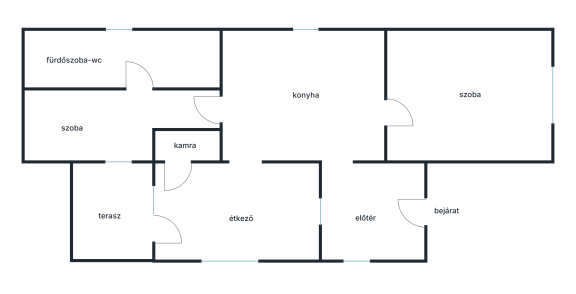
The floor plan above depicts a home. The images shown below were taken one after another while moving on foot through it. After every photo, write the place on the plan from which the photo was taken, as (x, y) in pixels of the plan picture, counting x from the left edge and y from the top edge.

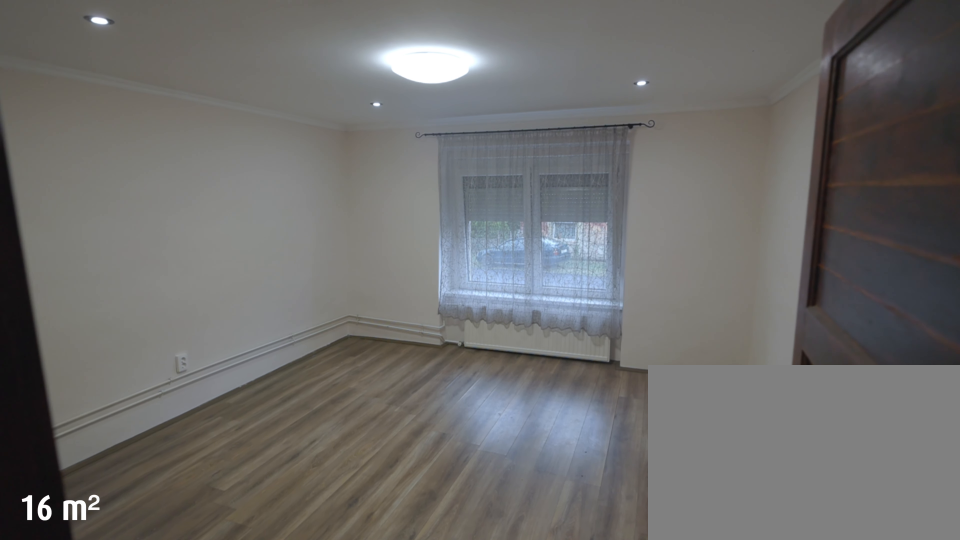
(394, 115)
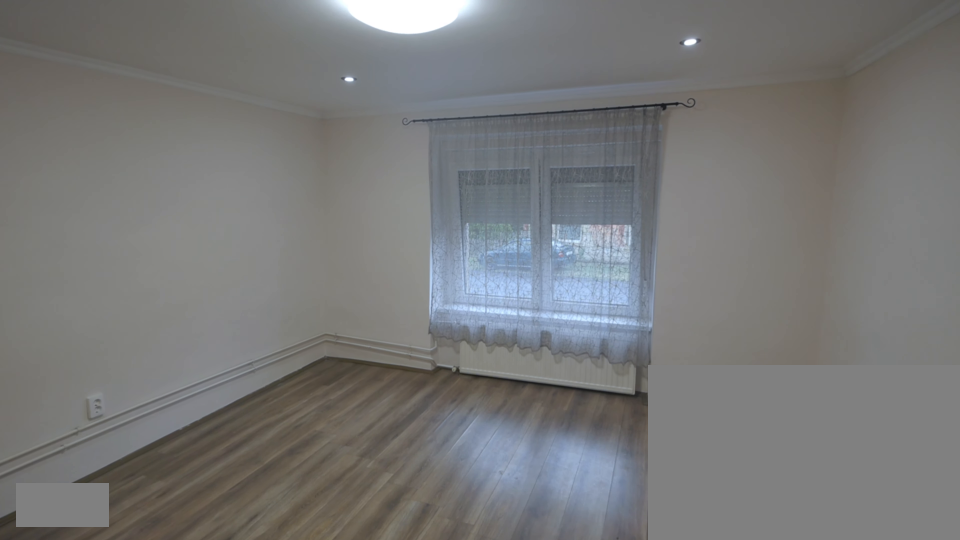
(460, 102)
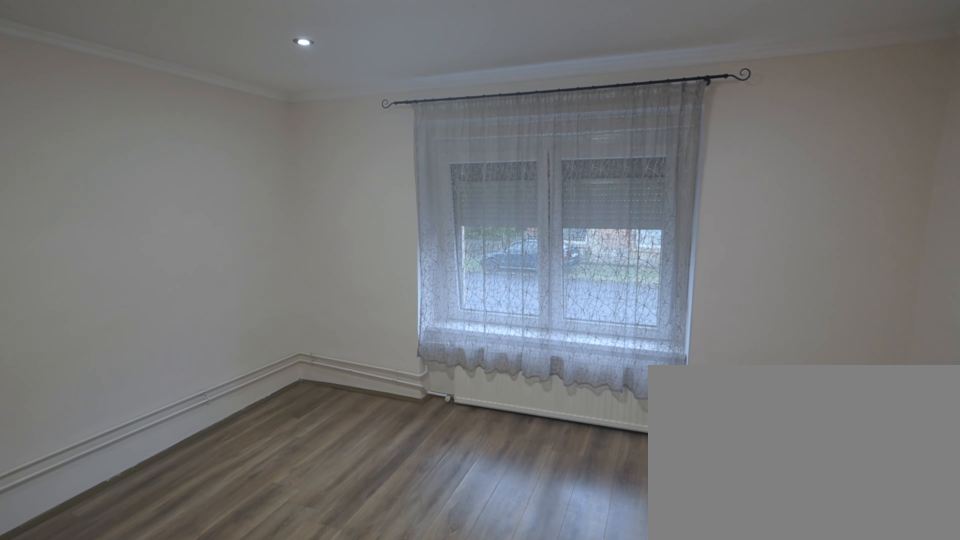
(494, 95)
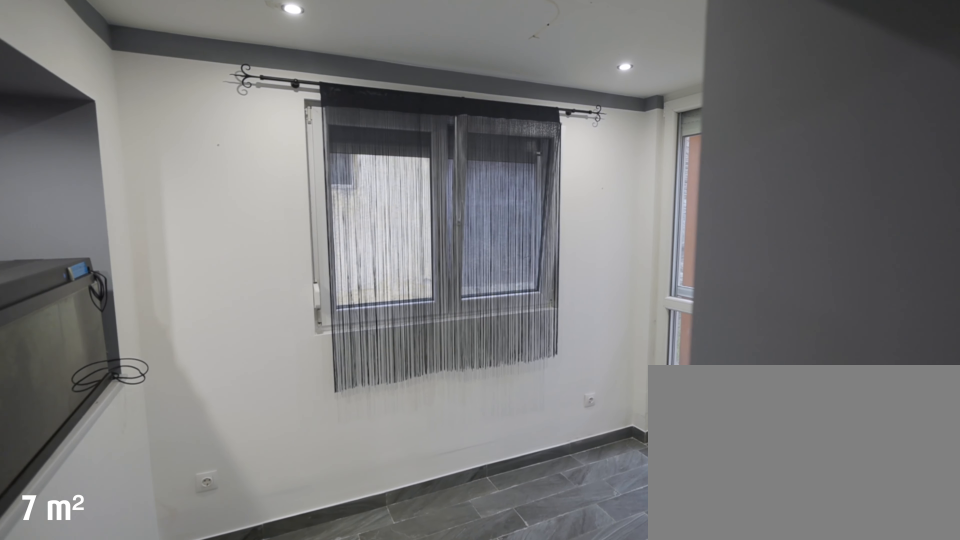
(245, 168)
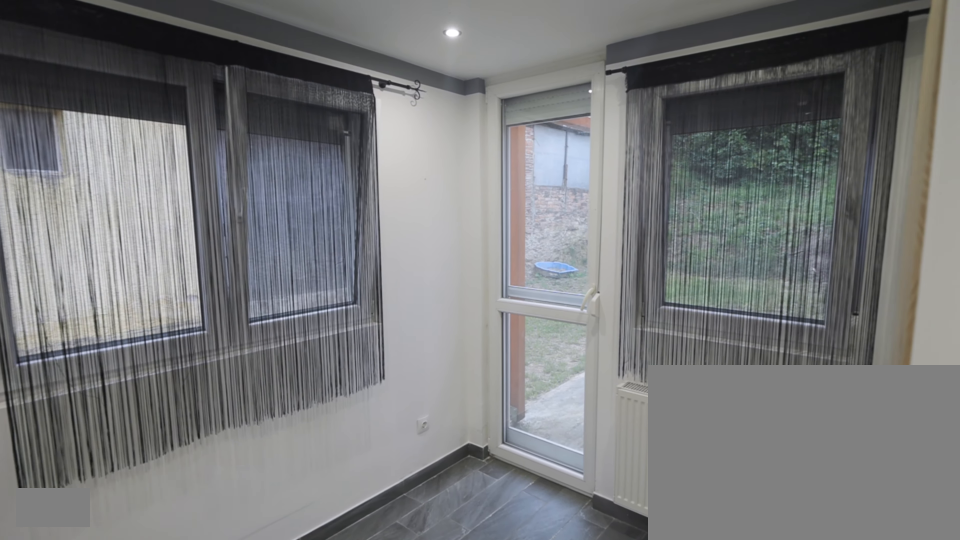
(245, 200)
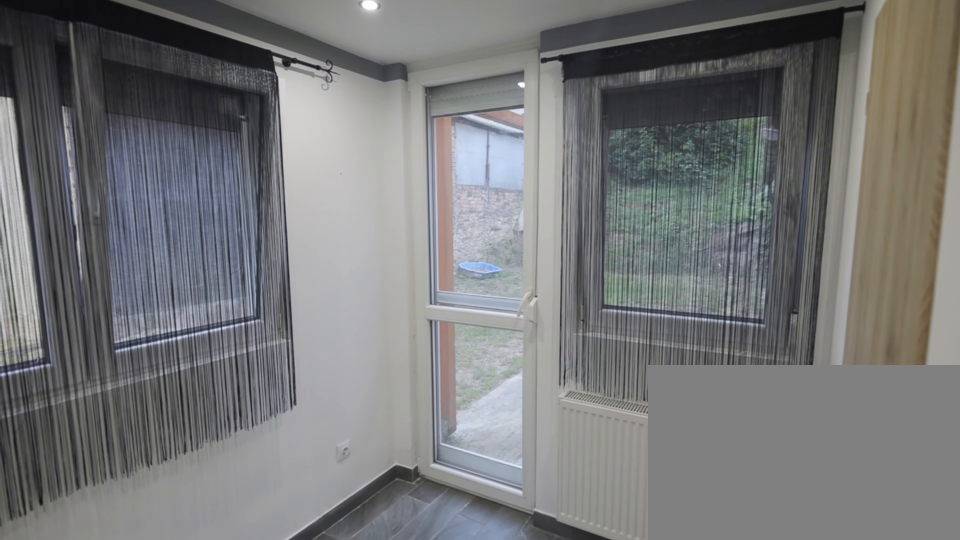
(245, 208)
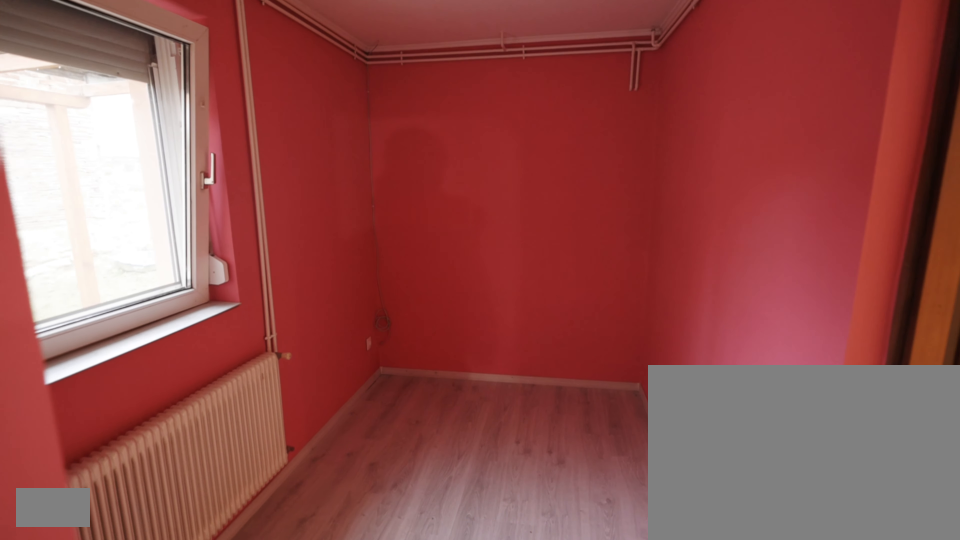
(150, 108)
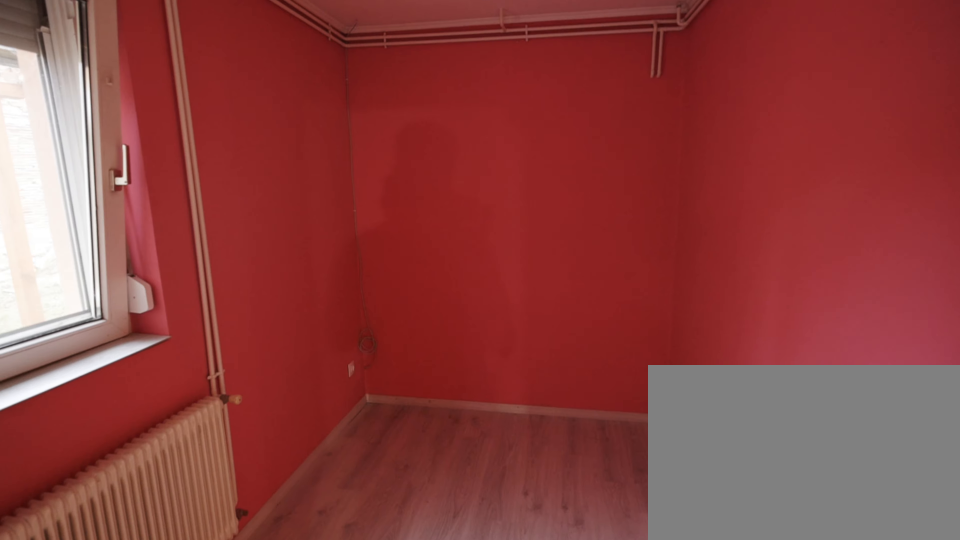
(114, 108)
